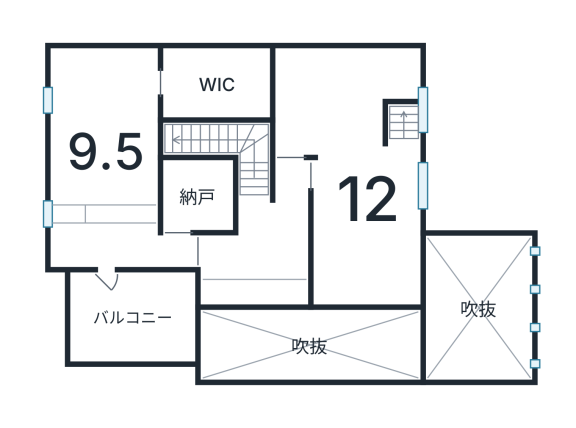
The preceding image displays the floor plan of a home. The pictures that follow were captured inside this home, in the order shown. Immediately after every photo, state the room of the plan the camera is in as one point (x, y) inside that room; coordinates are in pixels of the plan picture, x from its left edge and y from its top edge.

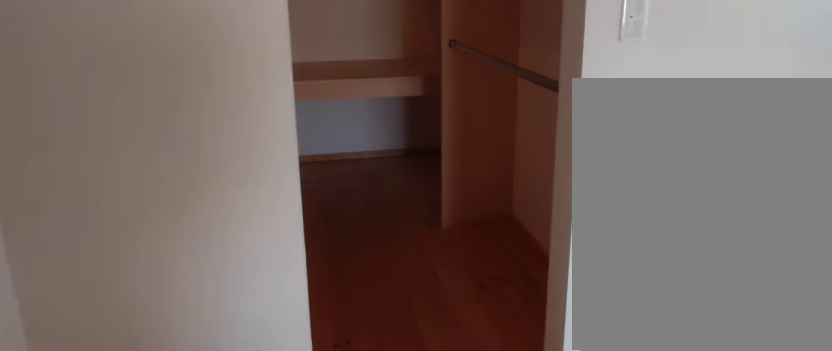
(215, 85)
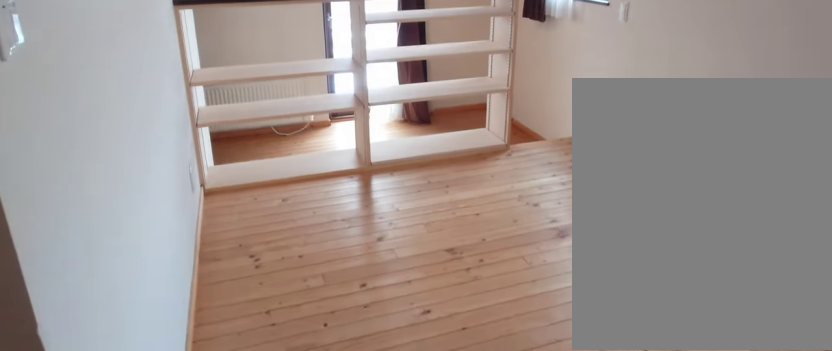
(93, 146)
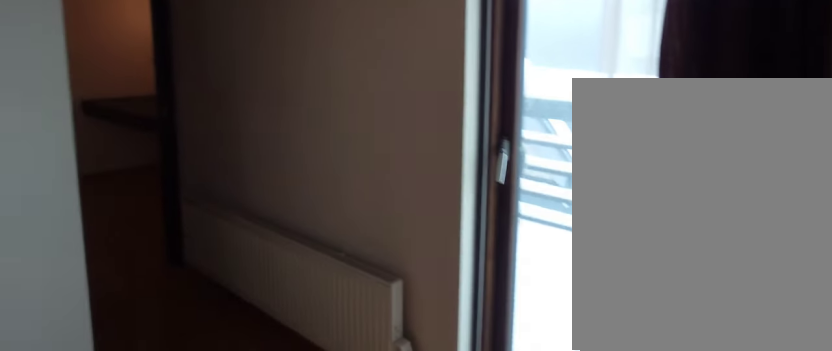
(93, 146)
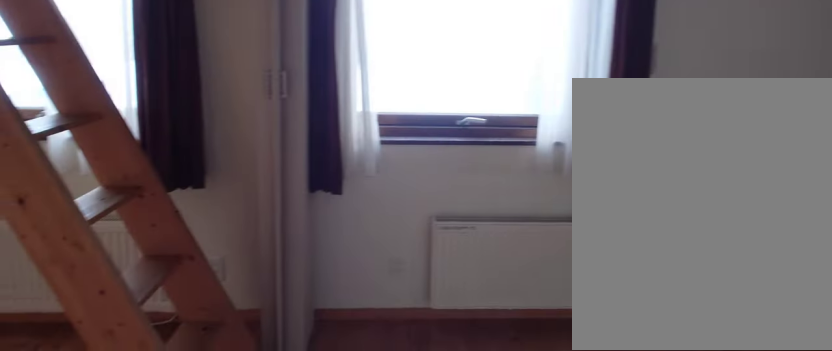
(362, 183)
